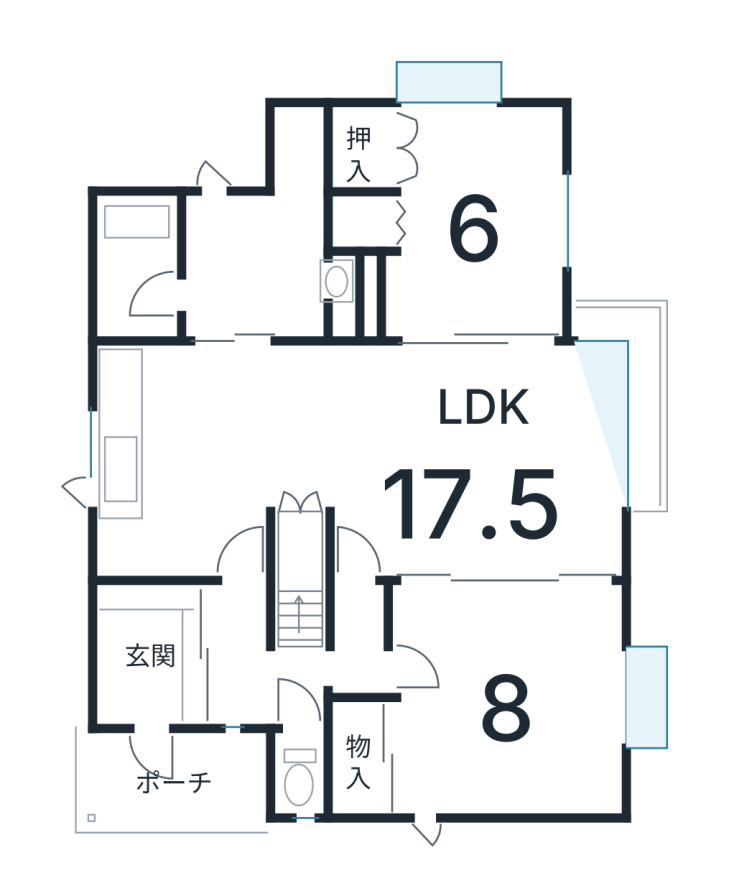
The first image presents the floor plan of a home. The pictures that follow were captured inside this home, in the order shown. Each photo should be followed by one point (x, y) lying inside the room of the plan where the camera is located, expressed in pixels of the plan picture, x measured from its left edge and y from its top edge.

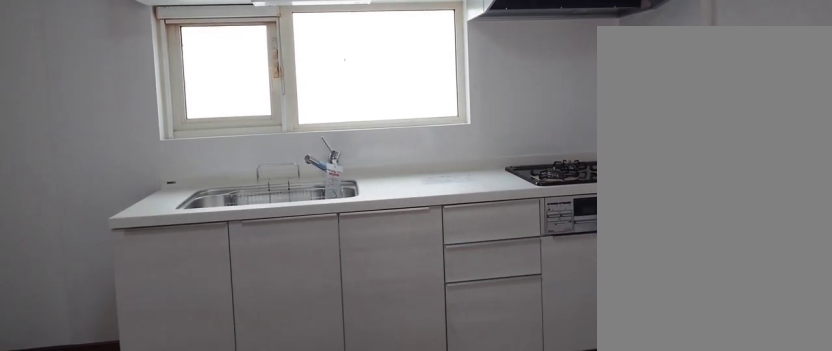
(168, 472)
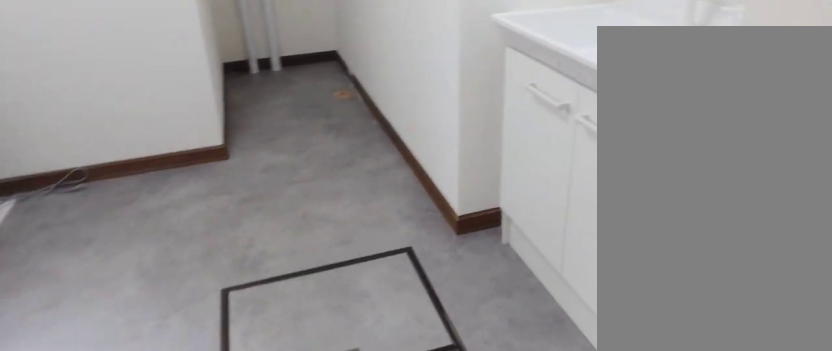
(251, 272)
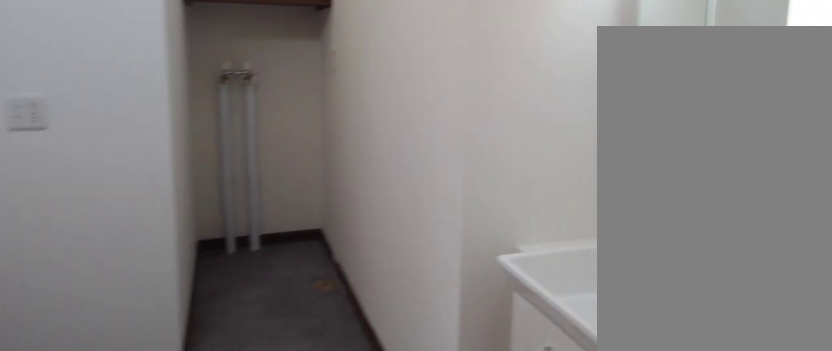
(251, 272)
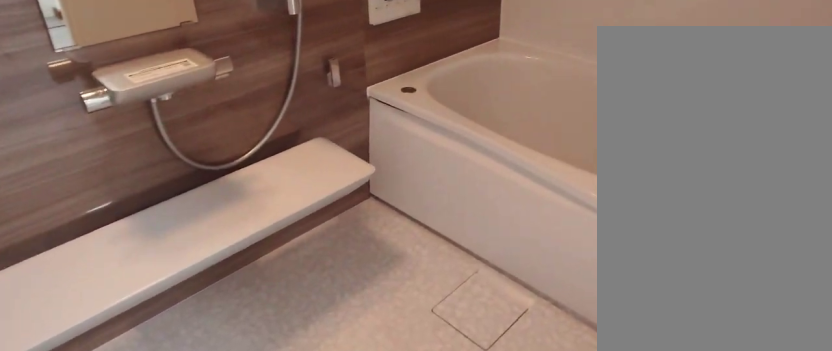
(117, 281)
